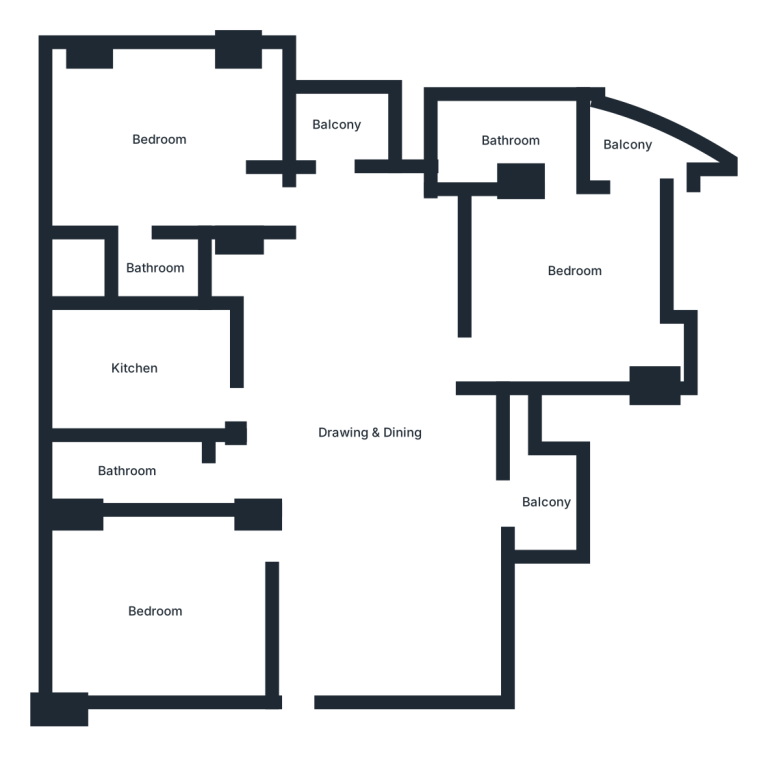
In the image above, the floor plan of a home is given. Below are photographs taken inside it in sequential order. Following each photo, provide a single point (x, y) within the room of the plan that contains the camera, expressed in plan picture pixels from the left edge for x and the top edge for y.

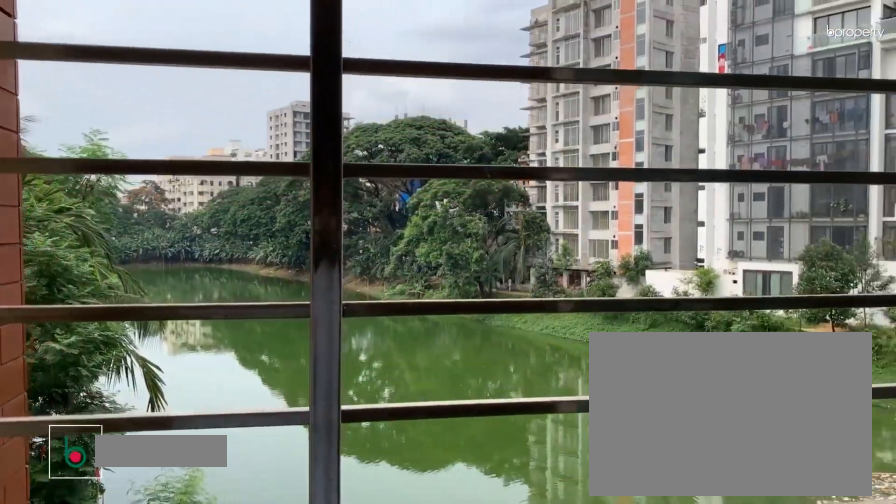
(347, 120)
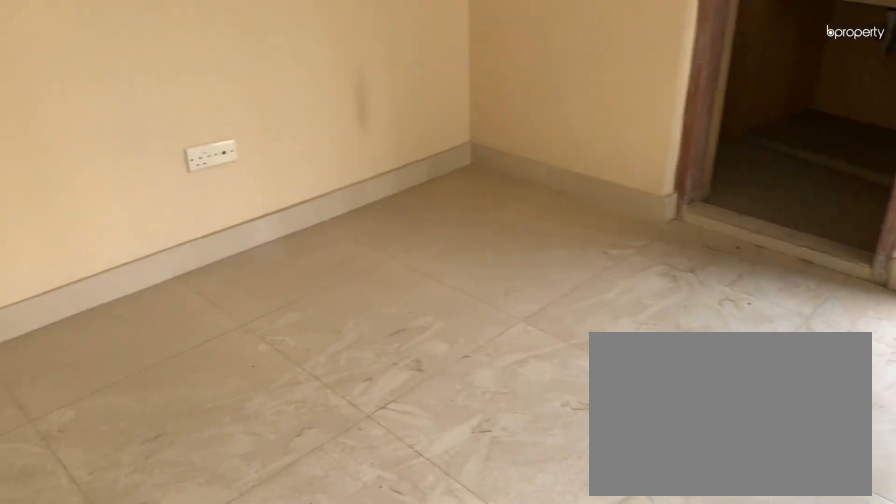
(574, 275)
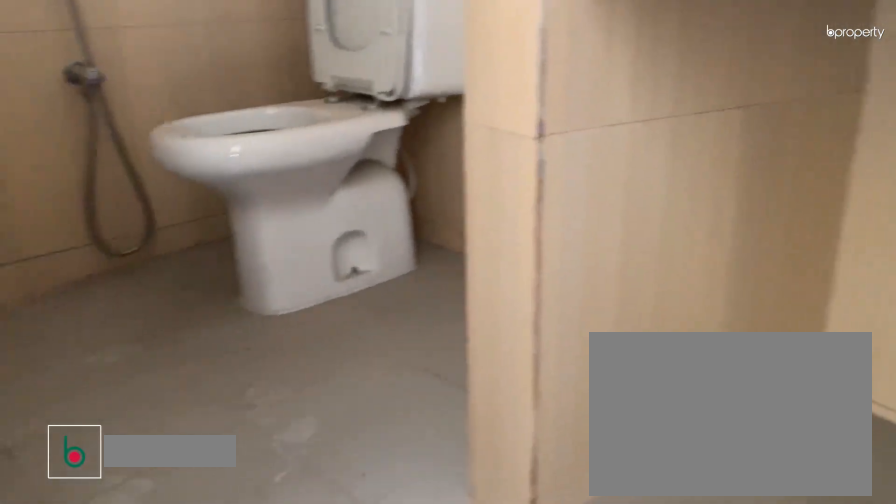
(511, 140)
